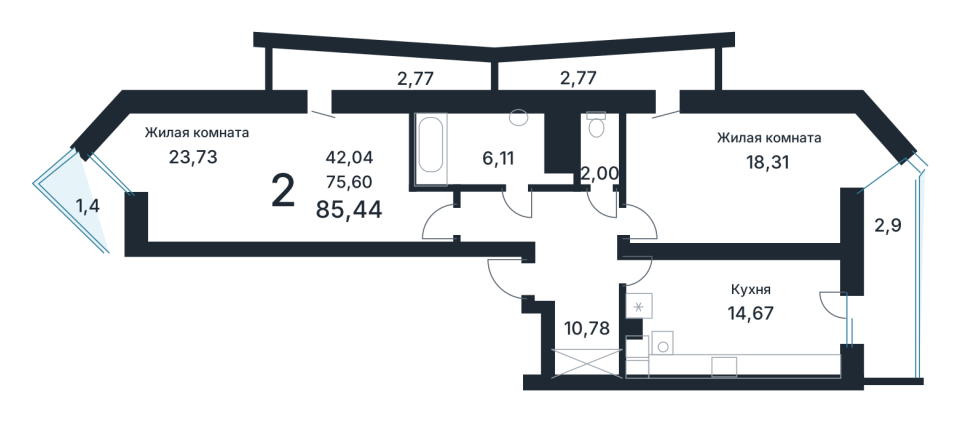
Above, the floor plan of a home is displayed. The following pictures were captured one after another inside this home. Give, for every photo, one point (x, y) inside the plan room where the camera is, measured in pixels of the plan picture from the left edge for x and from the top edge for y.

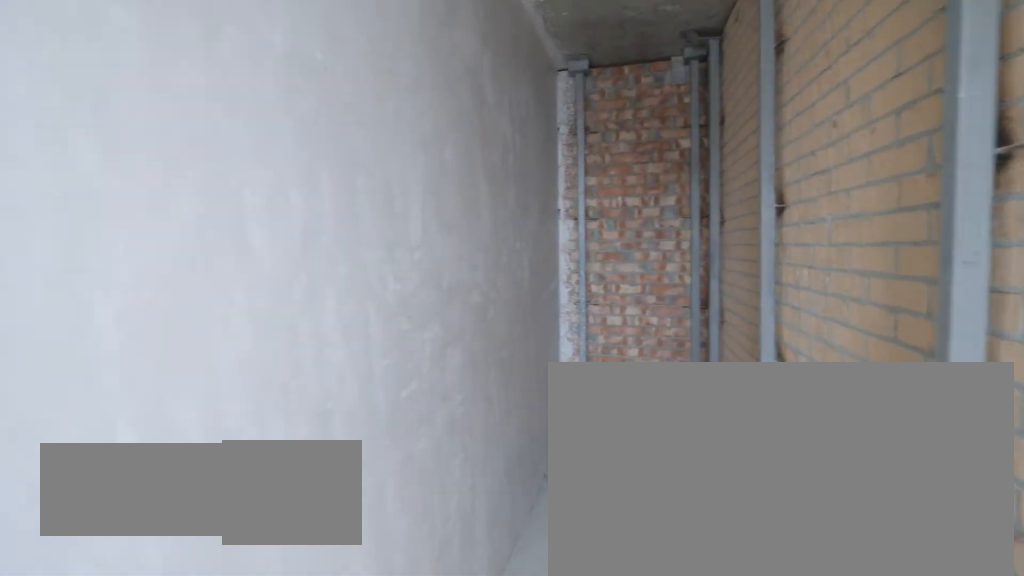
(610, 70)
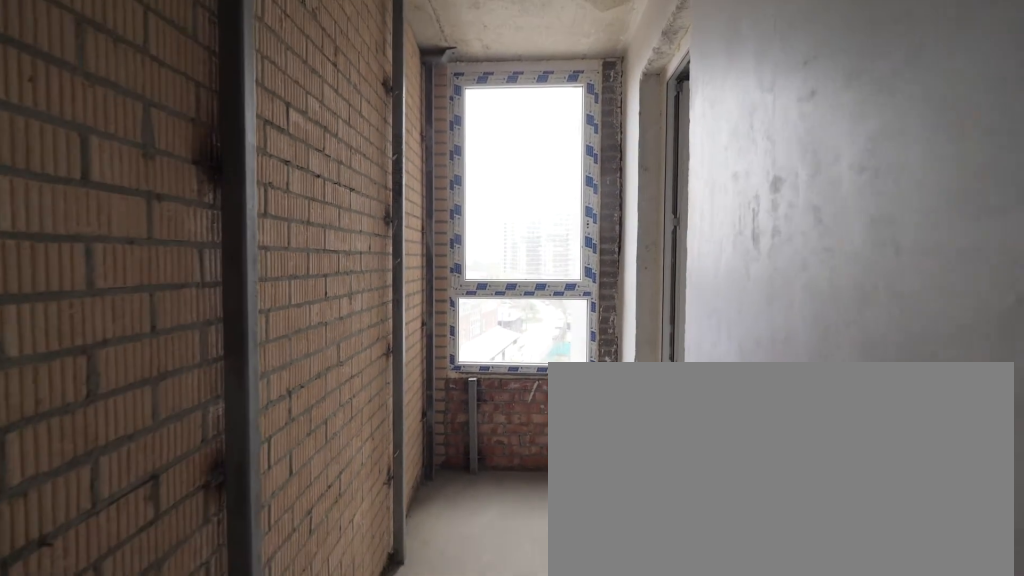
(610, 70)
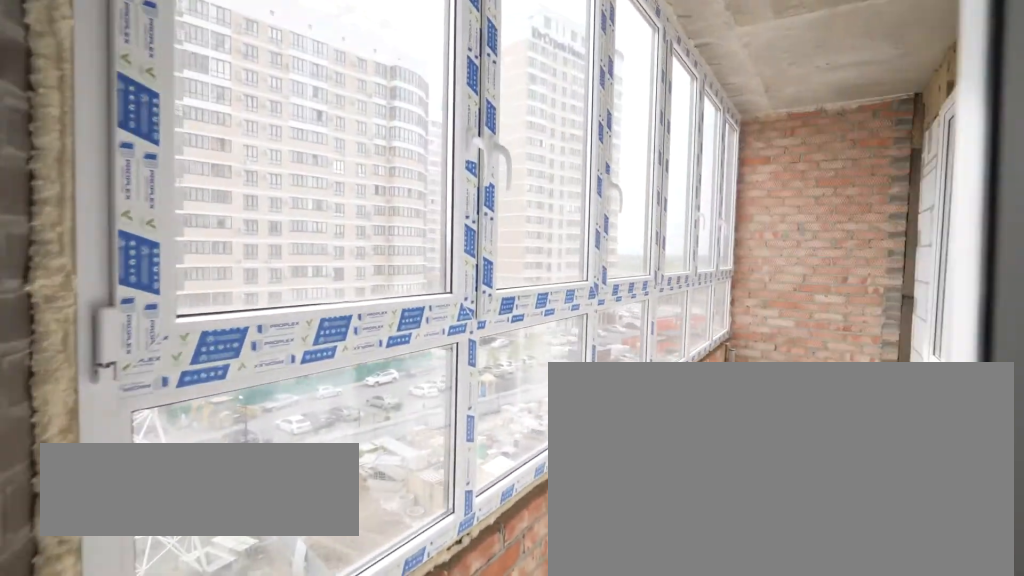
(887, 276)
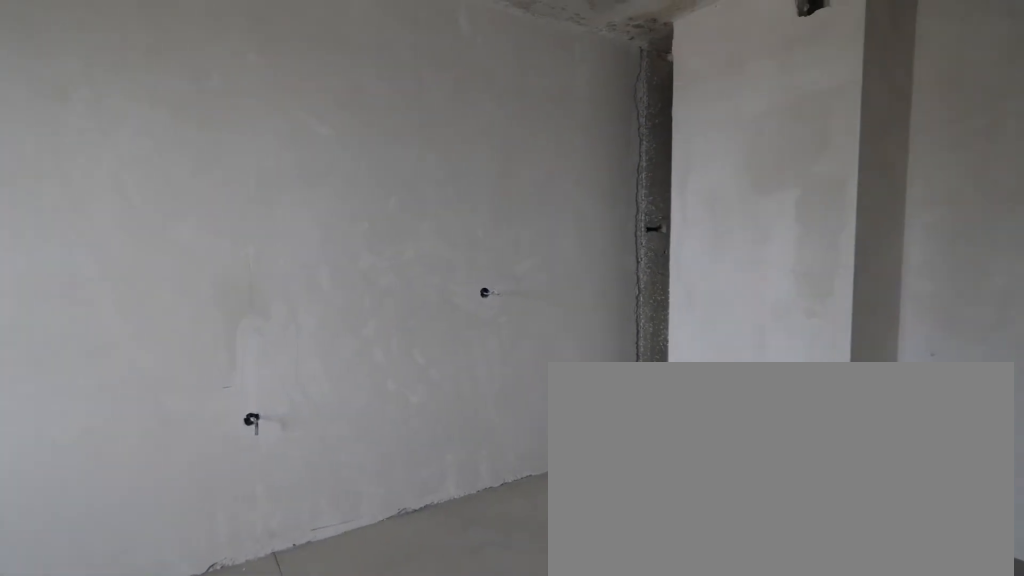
(740, 316)
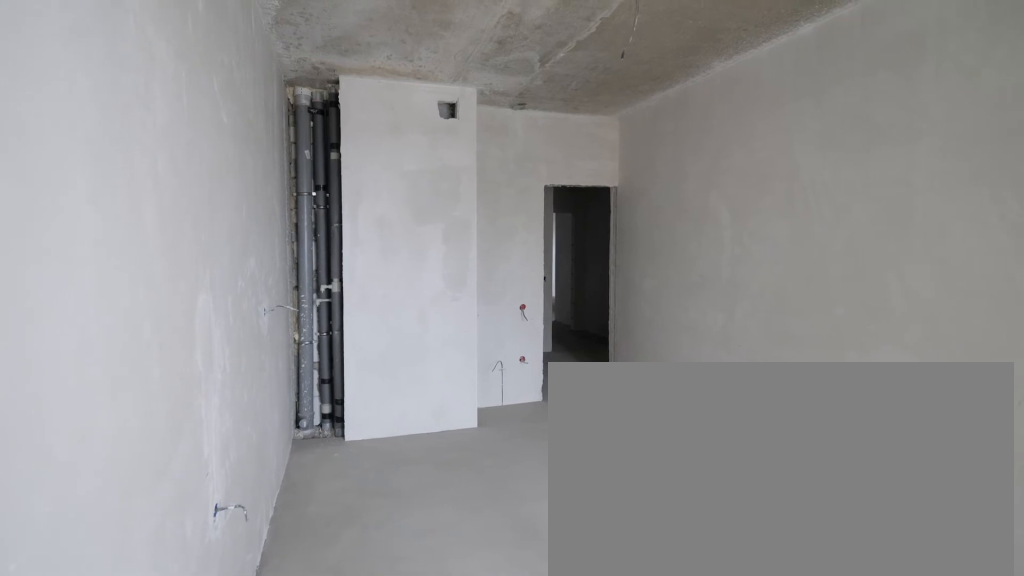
(740, 316)
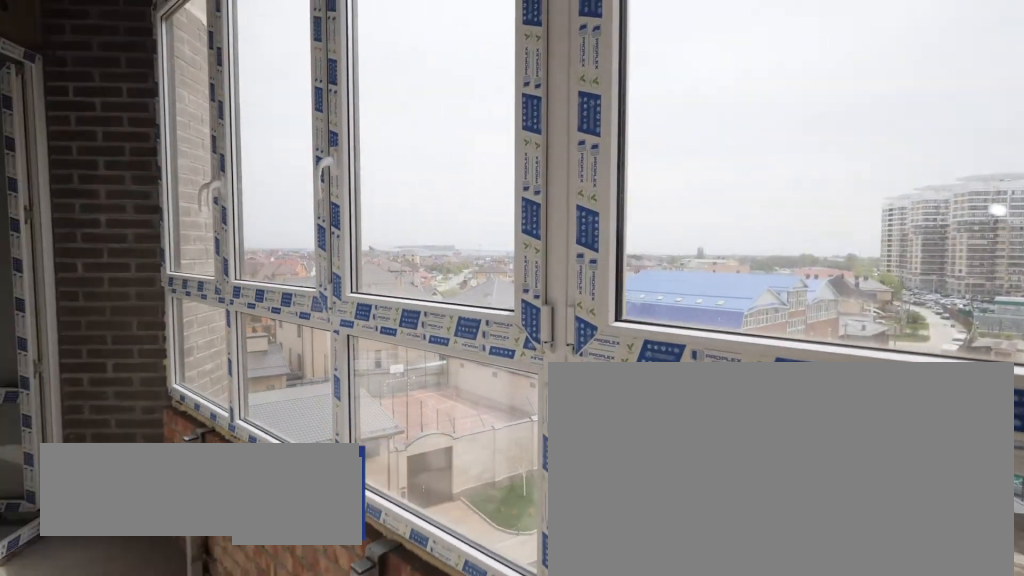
(887, 276)
